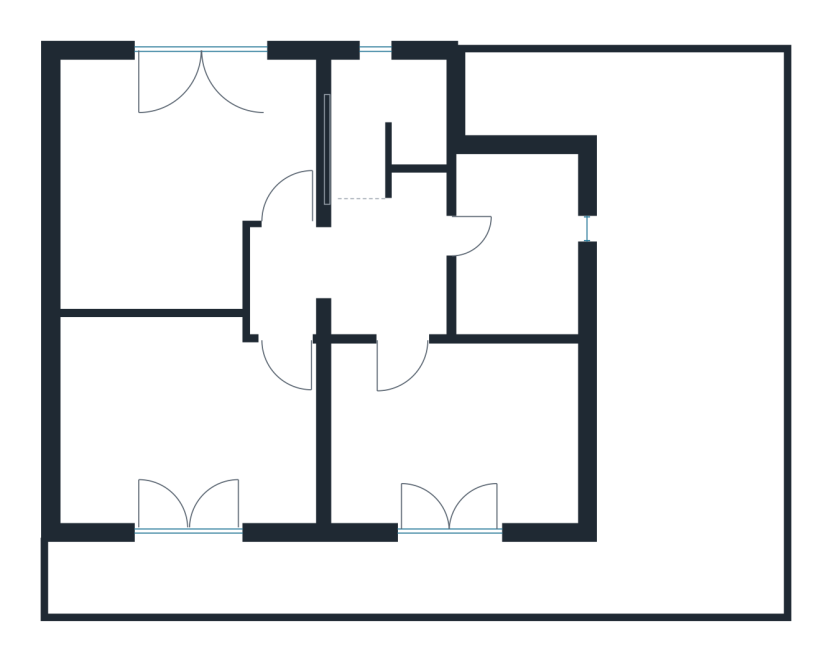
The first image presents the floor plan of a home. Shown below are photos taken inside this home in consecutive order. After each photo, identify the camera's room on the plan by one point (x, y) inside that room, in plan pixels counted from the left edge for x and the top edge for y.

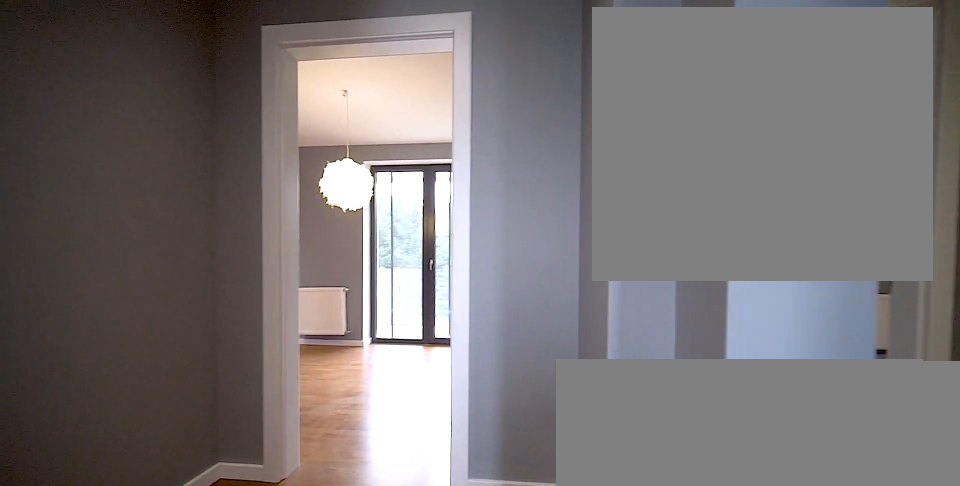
(374, 262)
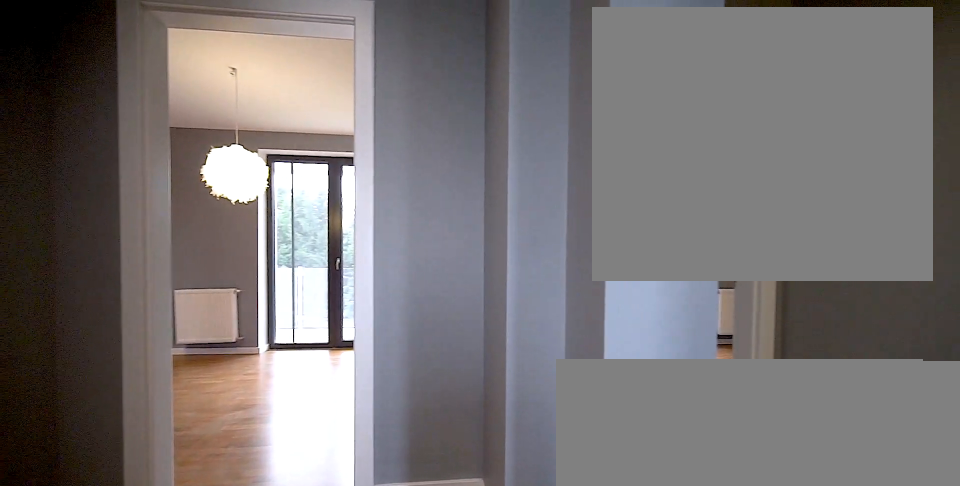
(374, 262)
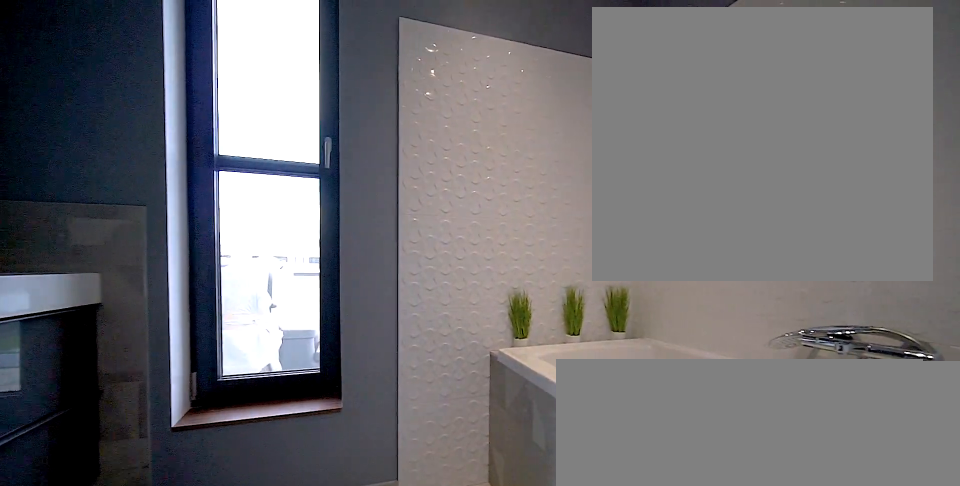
(523, 251)
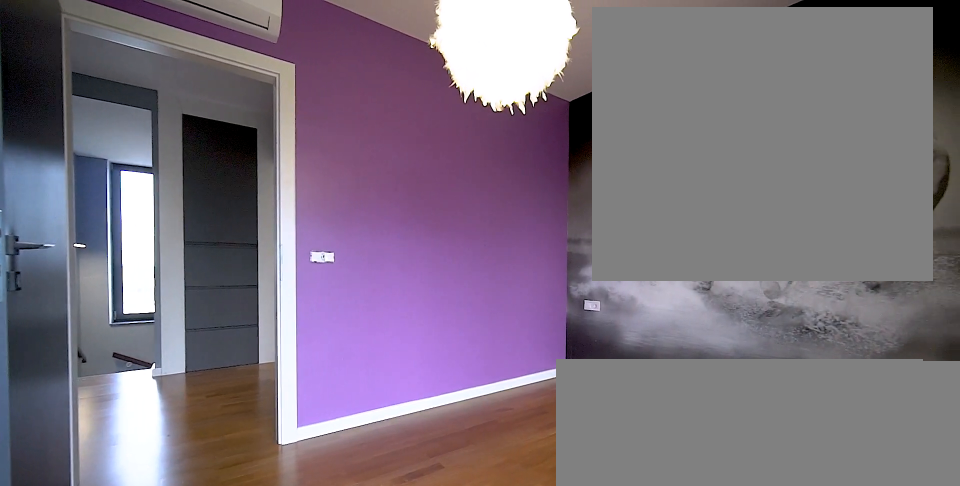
(451, 430)
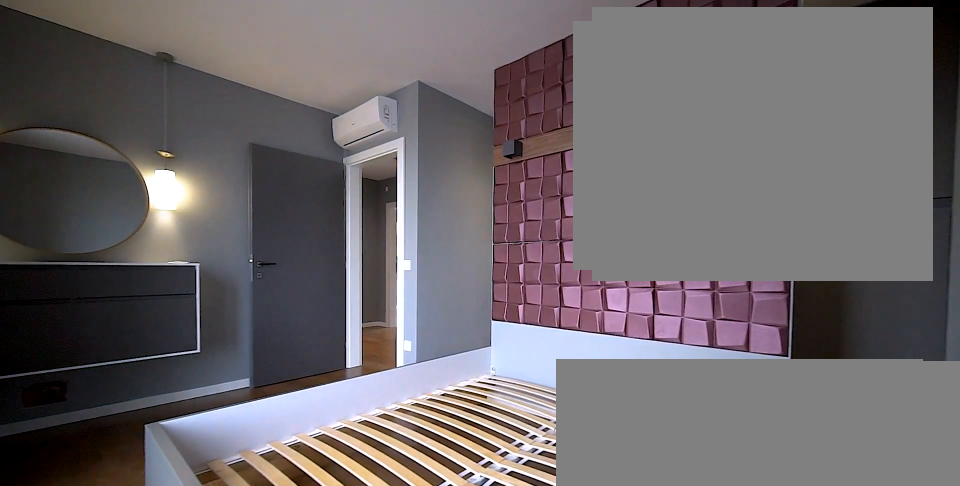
(185, 175)
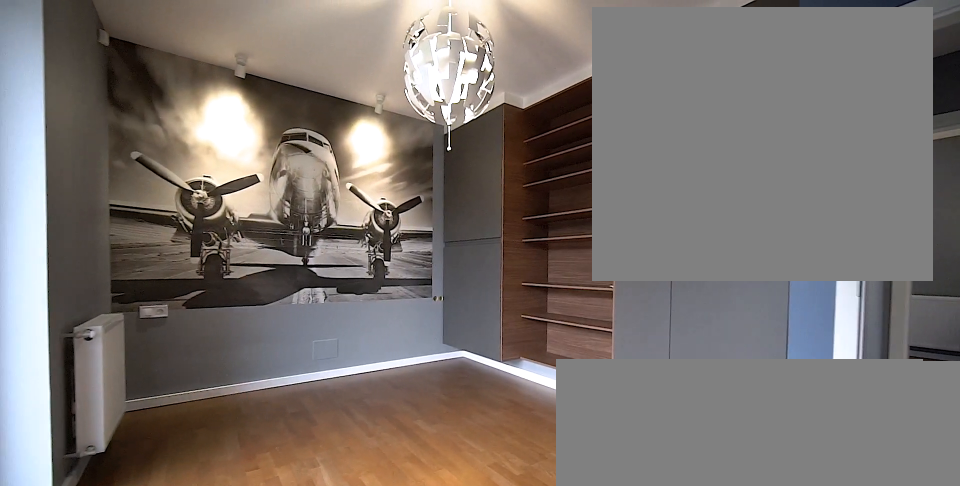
(201, 419)
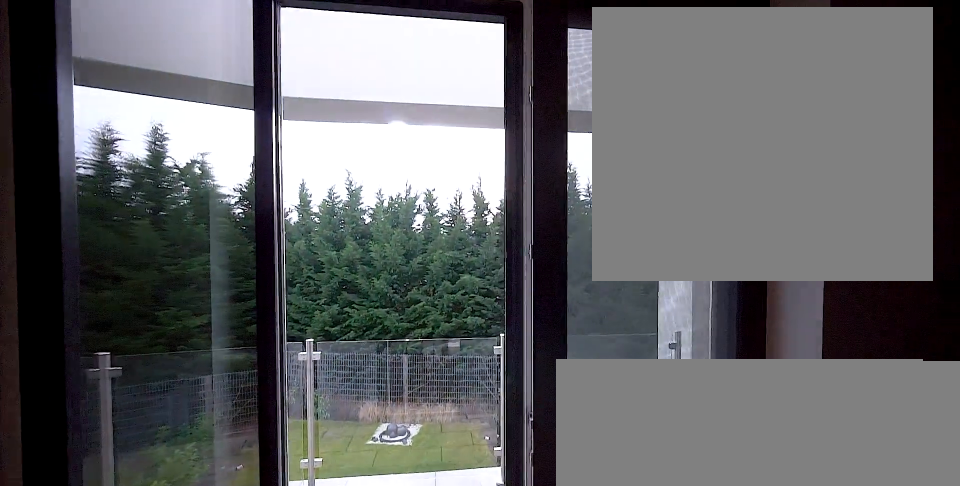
(200, 419)
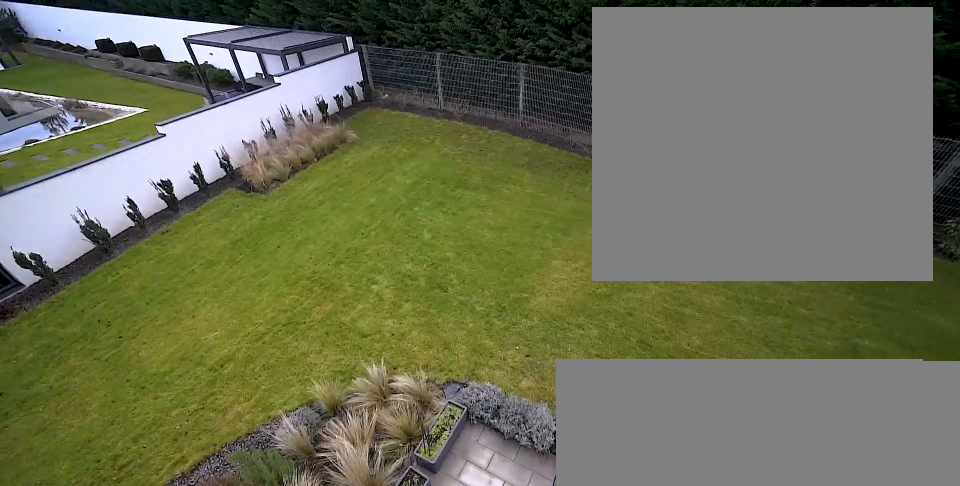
(694, 362)
